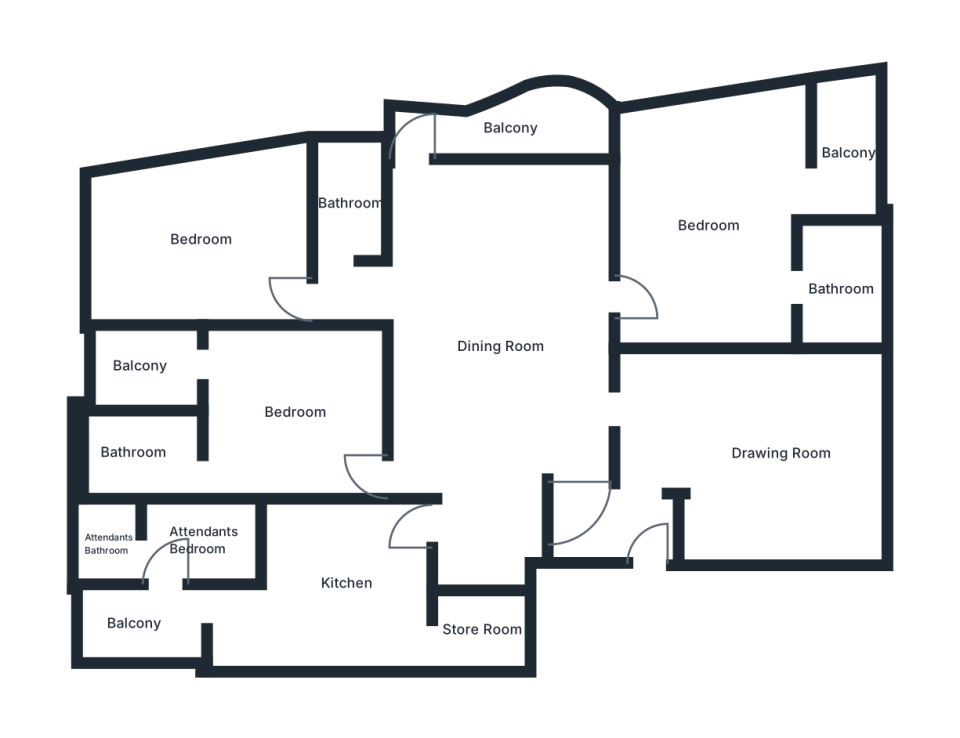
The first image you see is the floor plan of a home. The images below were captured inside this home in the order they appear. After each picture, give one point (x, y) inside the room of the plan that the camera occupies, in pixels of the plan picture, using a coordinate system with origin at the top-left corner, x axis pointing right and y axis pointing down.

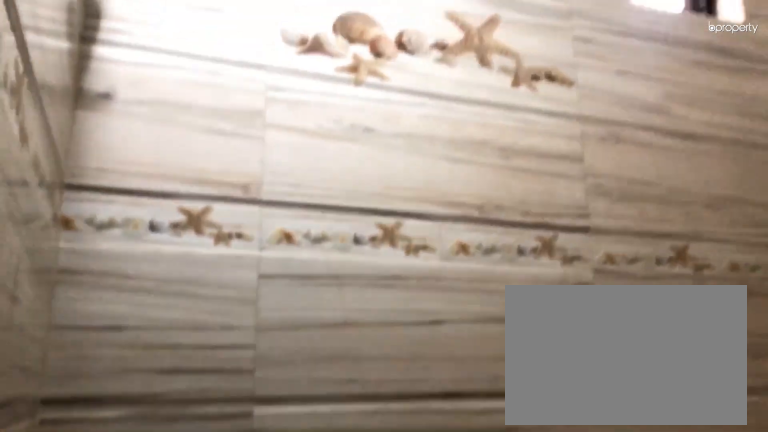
(842, 288)
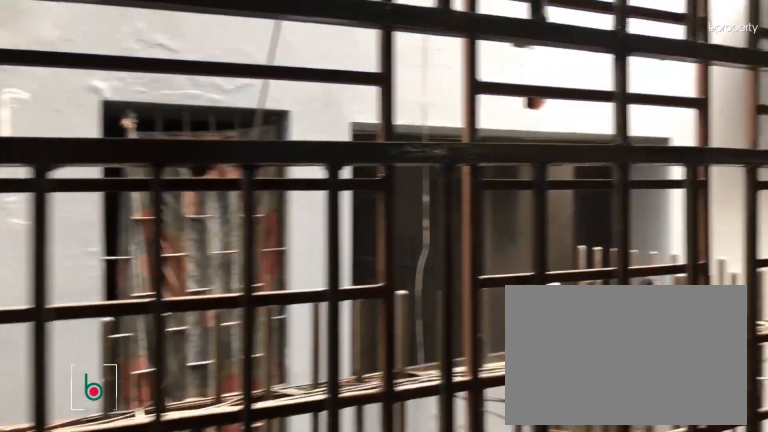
(508, 128)
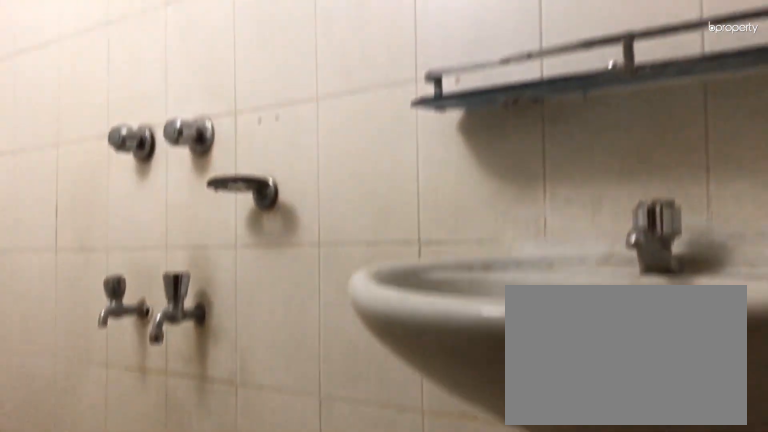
(349, 204)
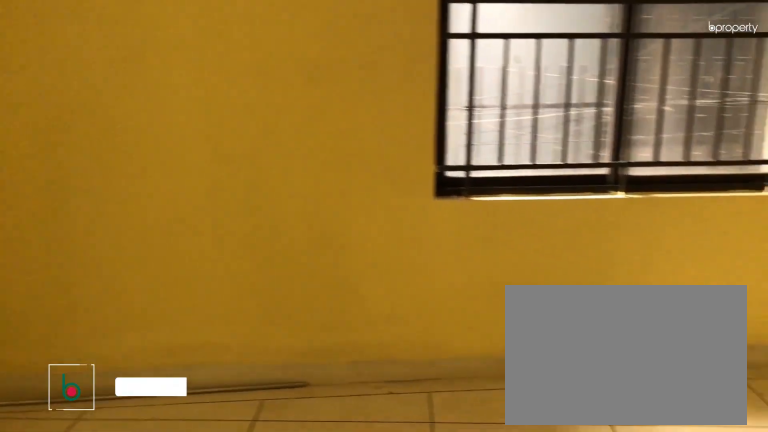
(199, 239)
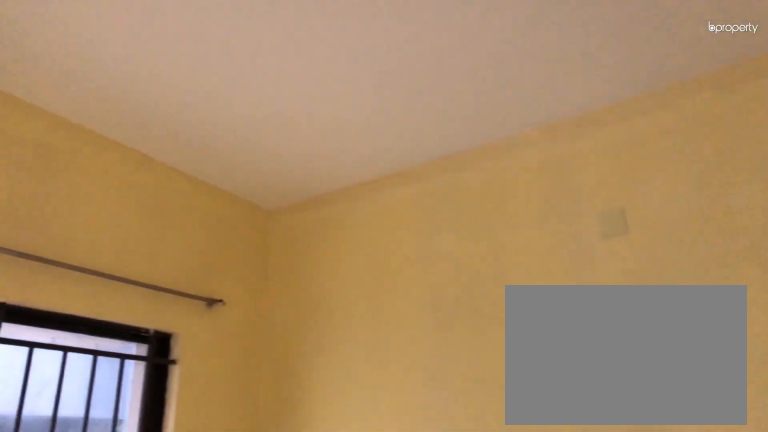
(199, 239)
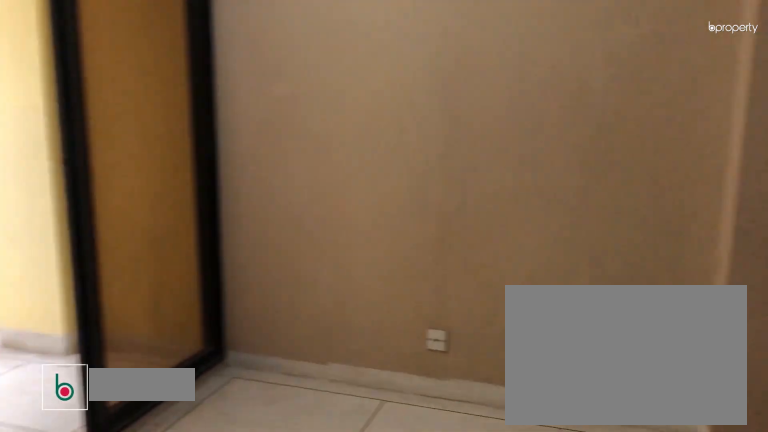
(296, 412)
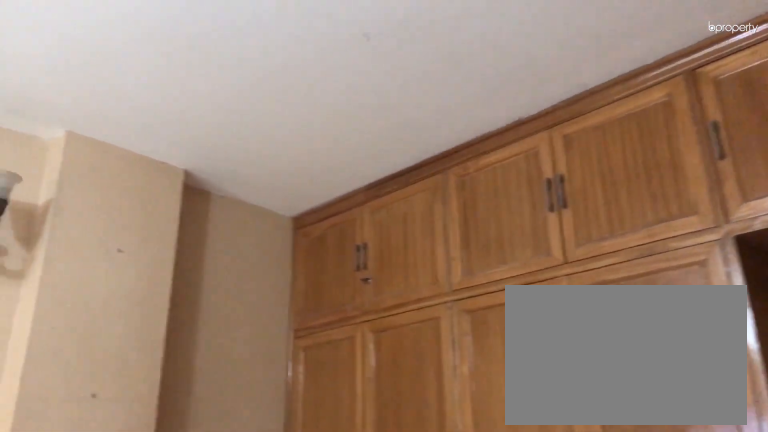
(296, 412)
